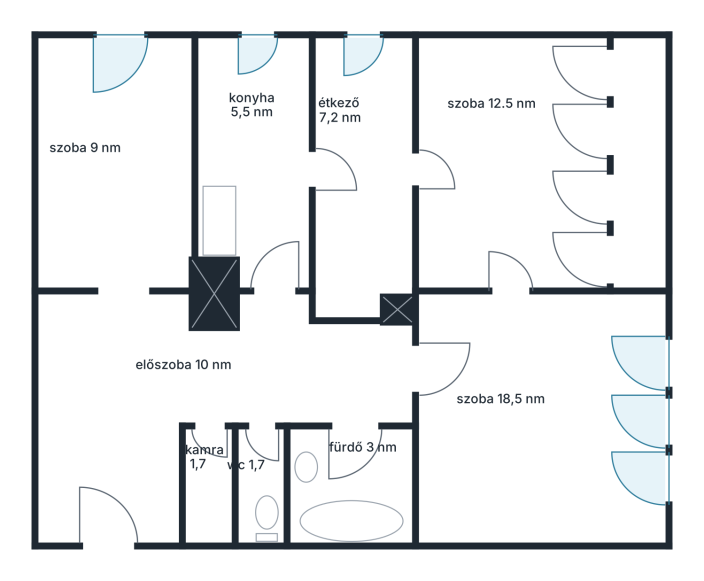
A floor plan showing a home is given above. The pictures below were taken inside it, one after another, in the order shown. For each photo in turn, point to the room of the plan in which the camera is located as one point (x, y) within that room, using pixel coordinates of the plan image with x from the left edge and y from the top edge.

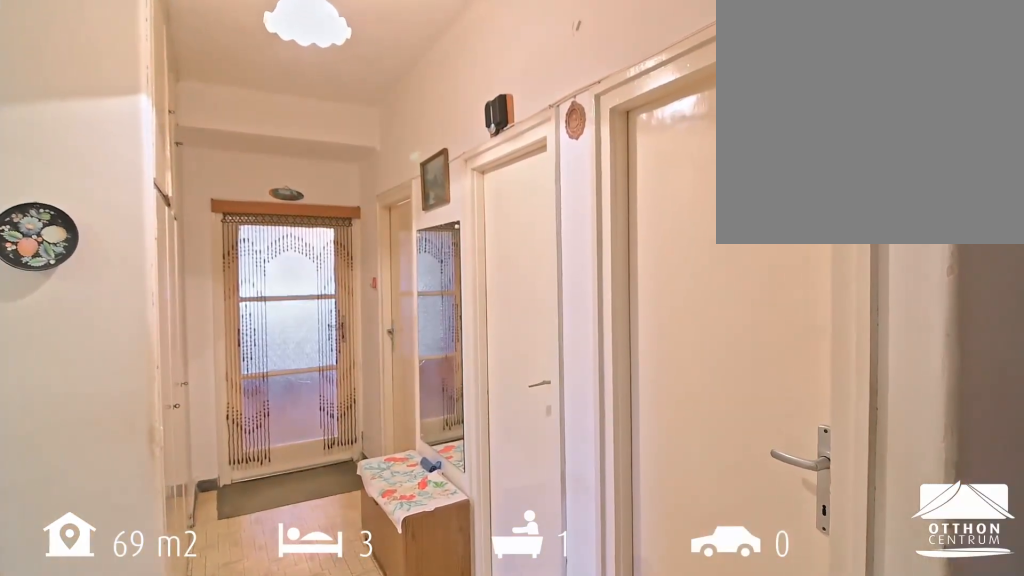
(185, 364)
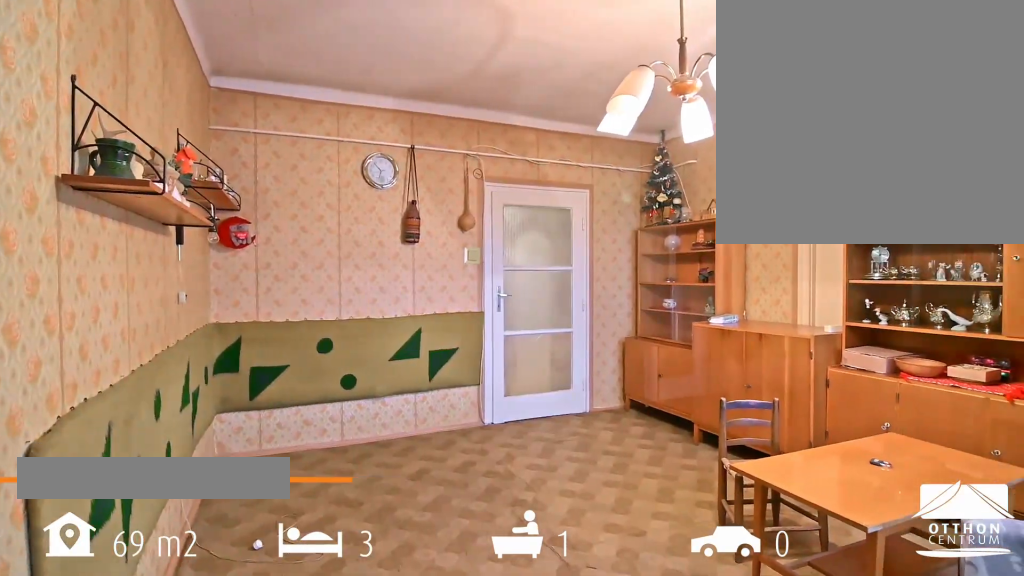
(535, 420)
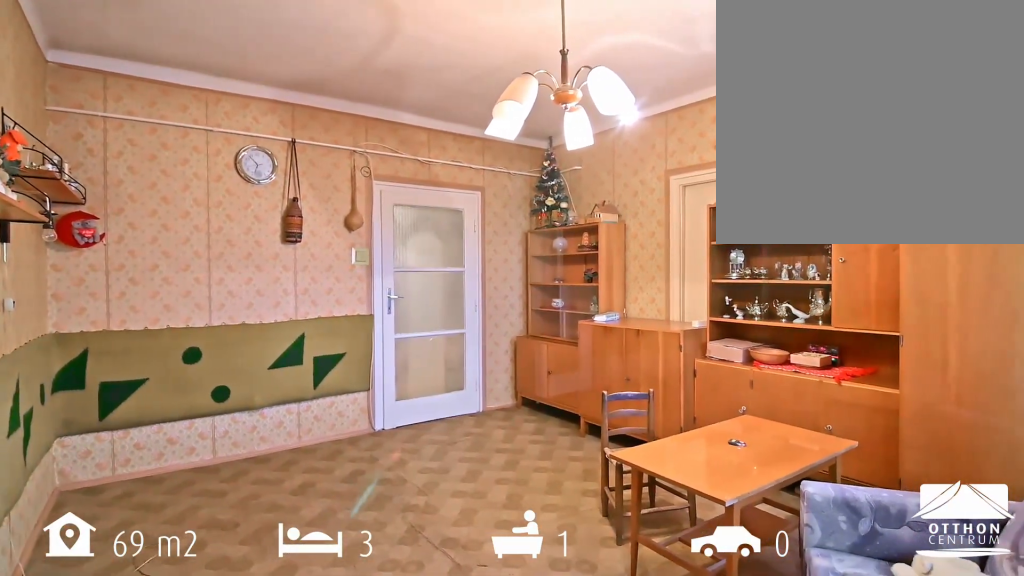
(535, 420)
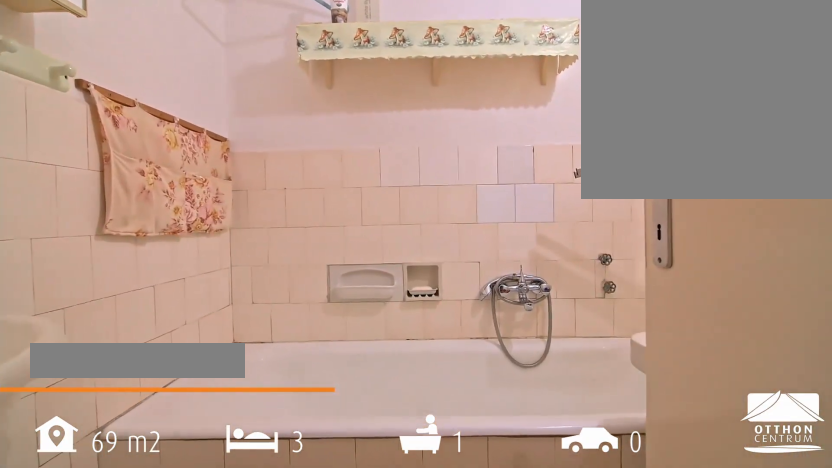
(357, 488)
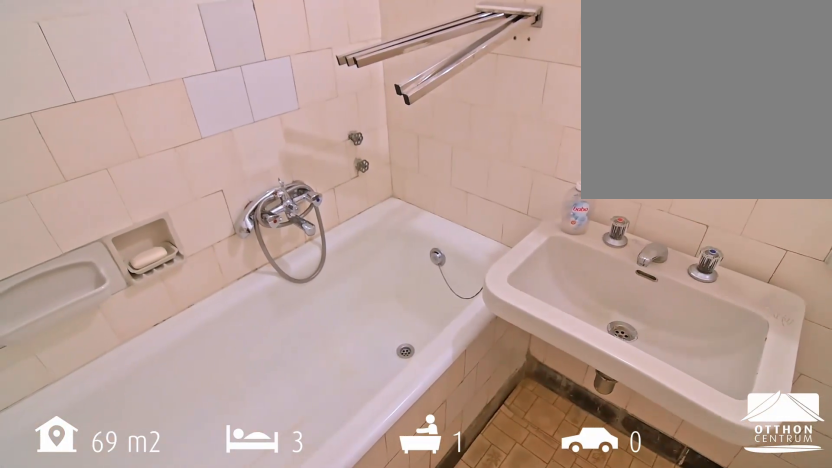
(357, 488)
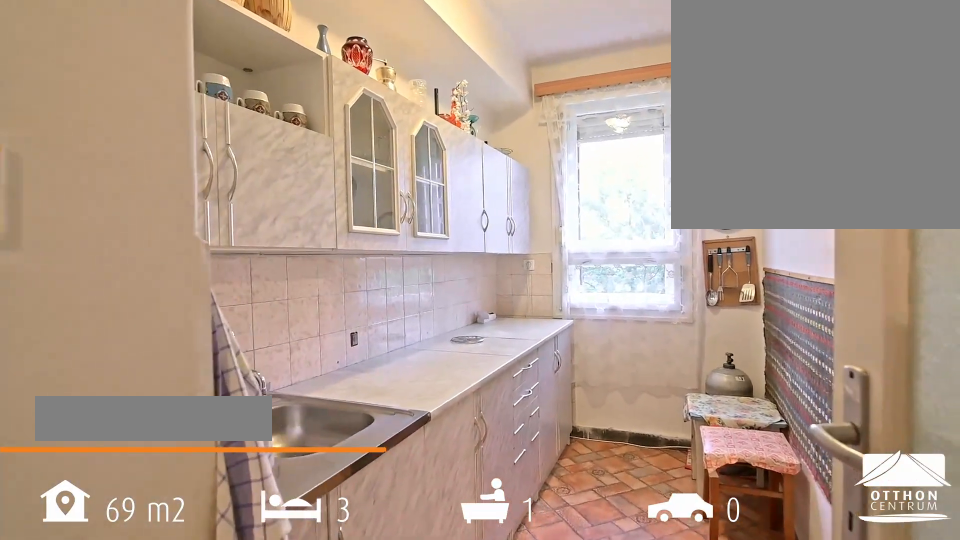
(256, 167)
